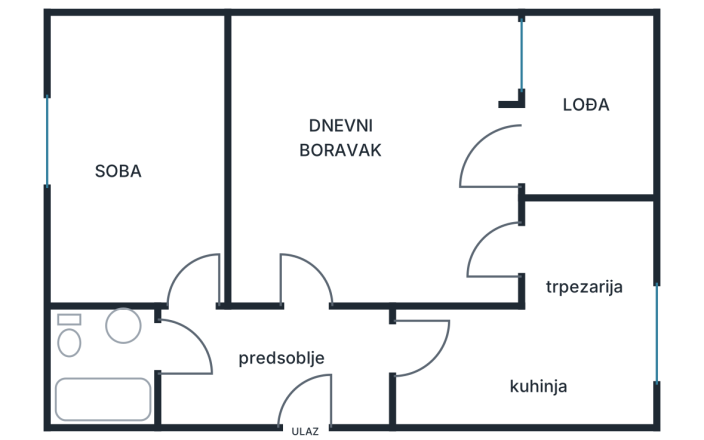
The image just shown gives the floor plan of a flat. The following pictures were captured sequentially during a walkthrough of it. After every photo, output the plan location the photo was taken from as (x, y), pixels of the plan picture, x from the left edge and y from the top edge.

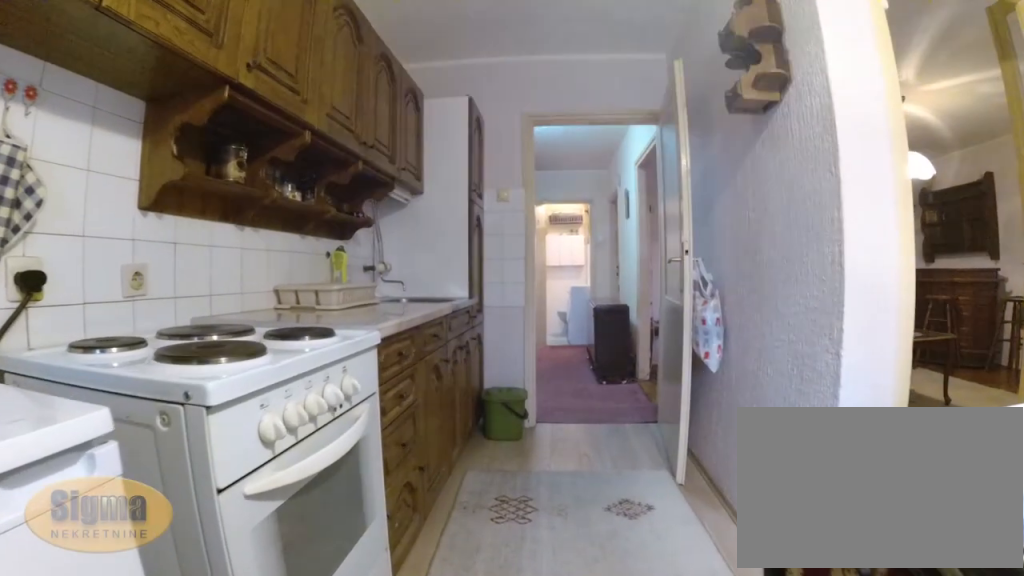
(593, 349)
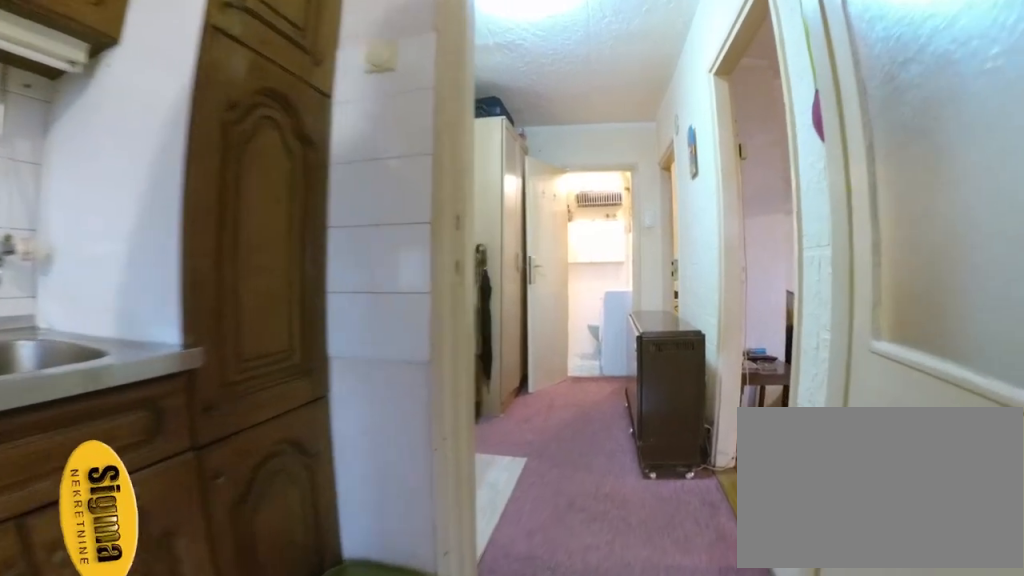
(469, 349)
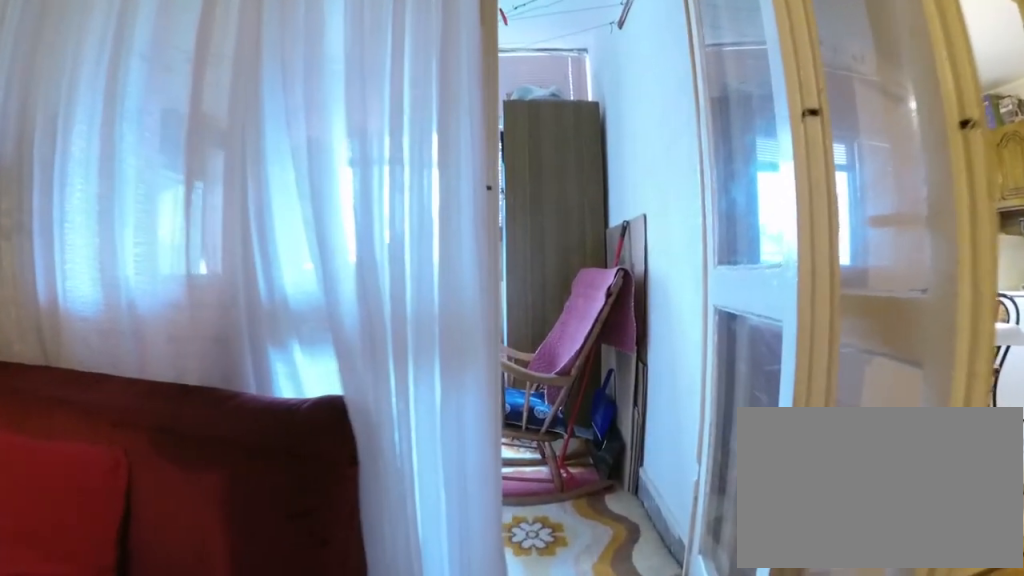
(406, 141)
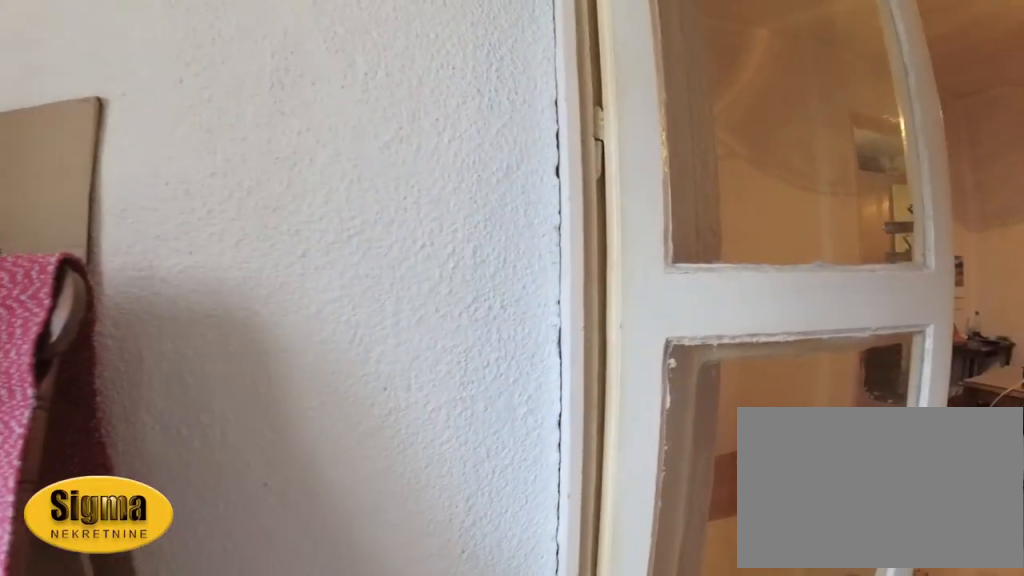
(564, 133)
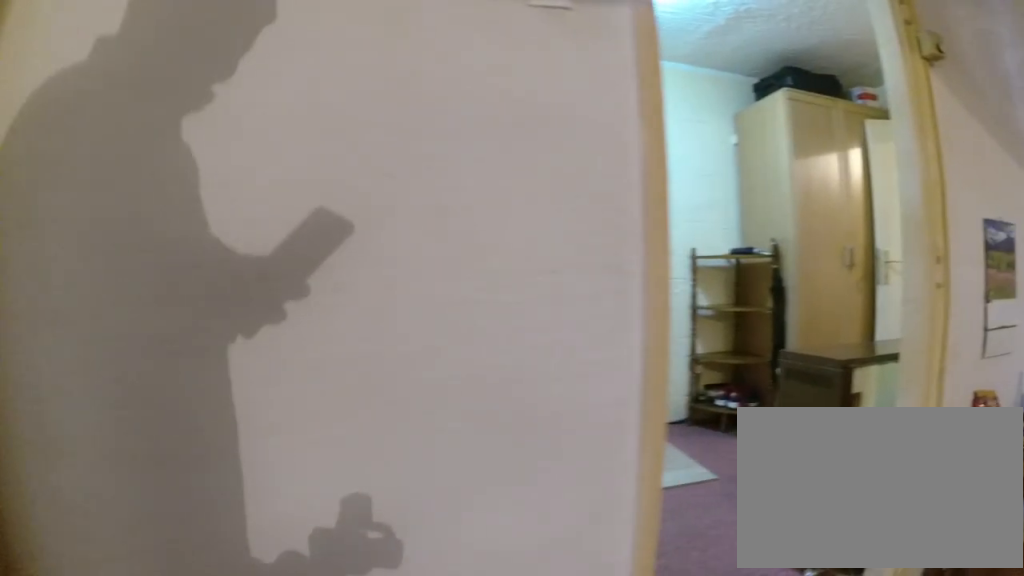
(408, 205)
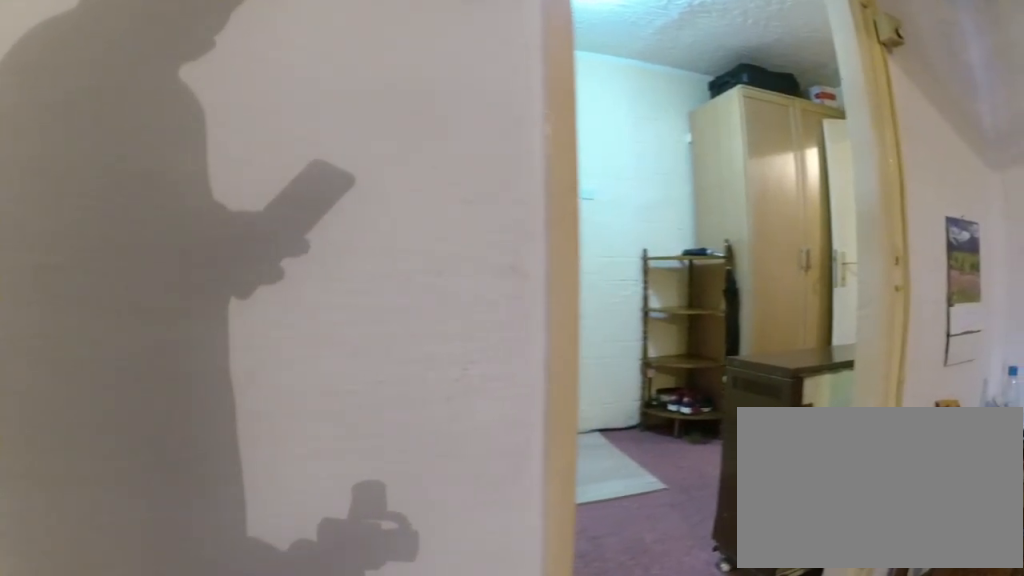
(395, 212)
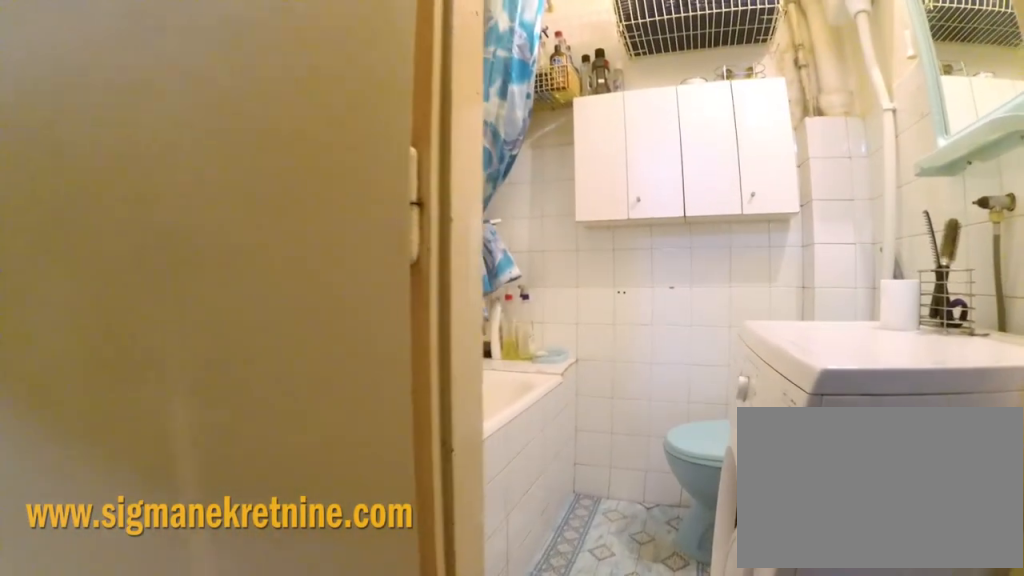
(192, 343)
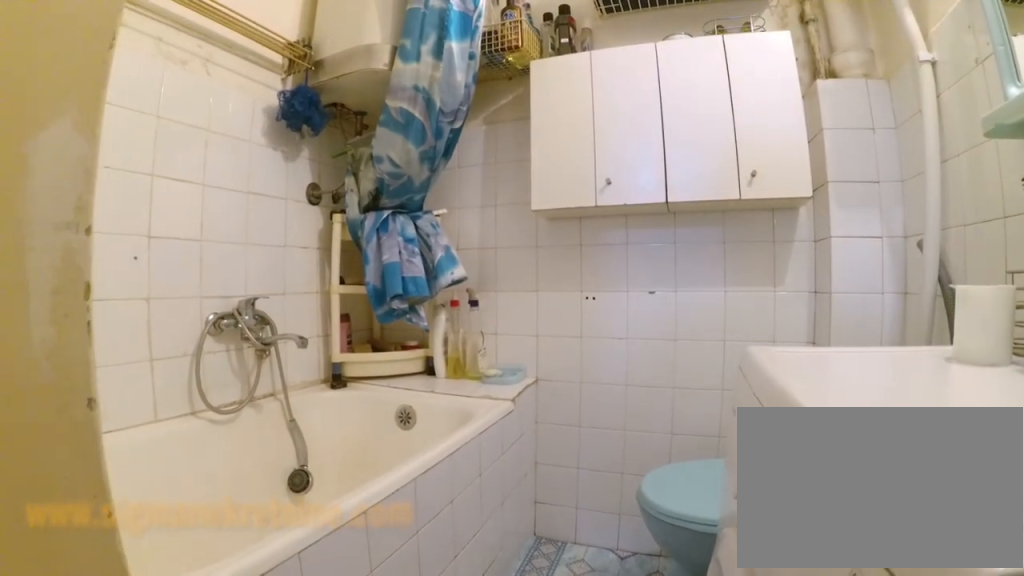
(168, 343)
